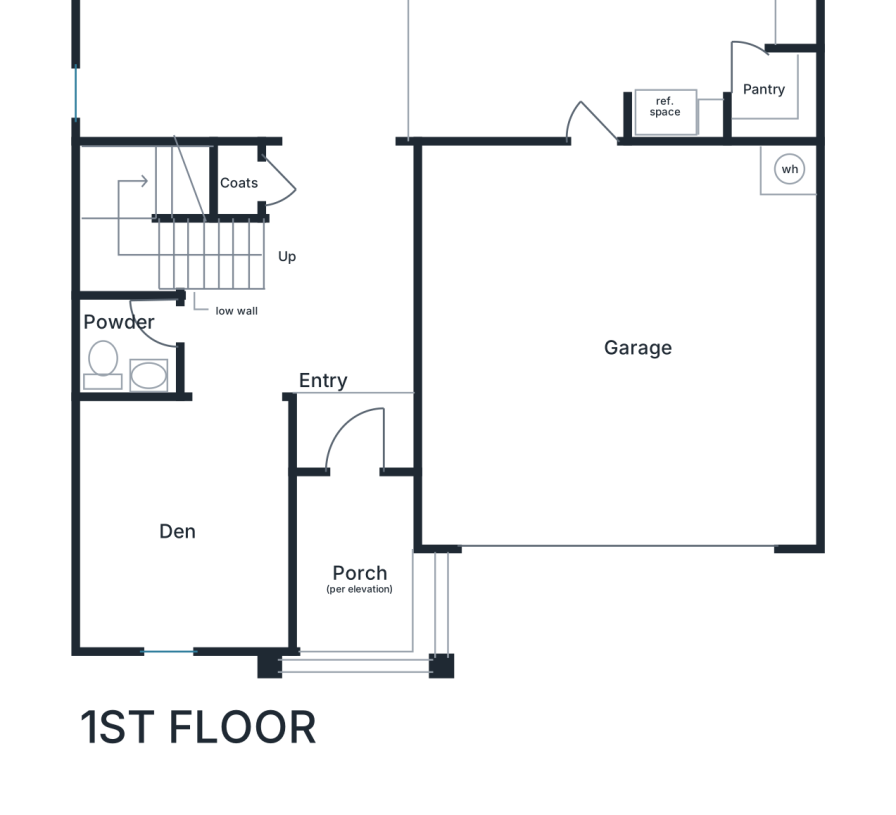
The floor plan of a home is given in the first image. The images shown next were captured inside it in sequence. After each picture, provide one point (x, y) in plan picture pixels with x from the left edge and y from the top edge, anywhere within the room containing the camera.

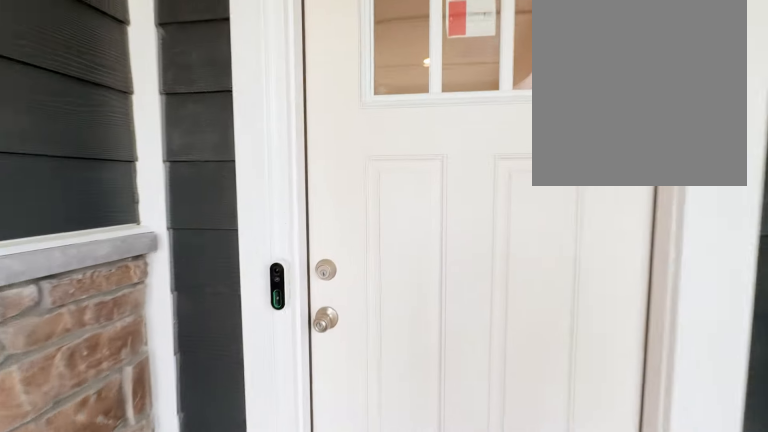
(355, 565)
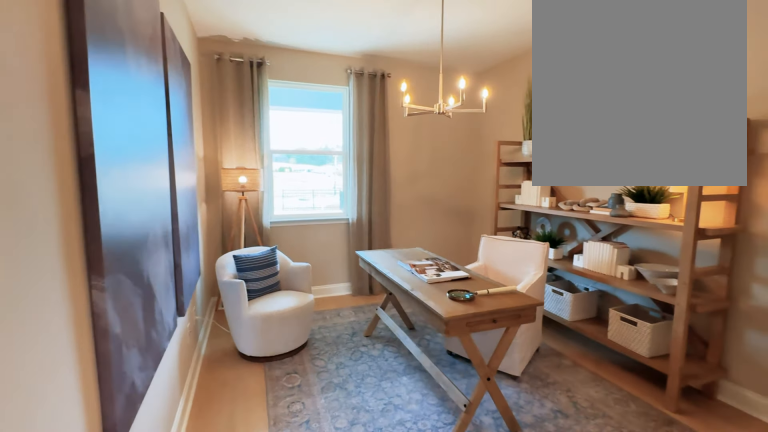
(184, 523)
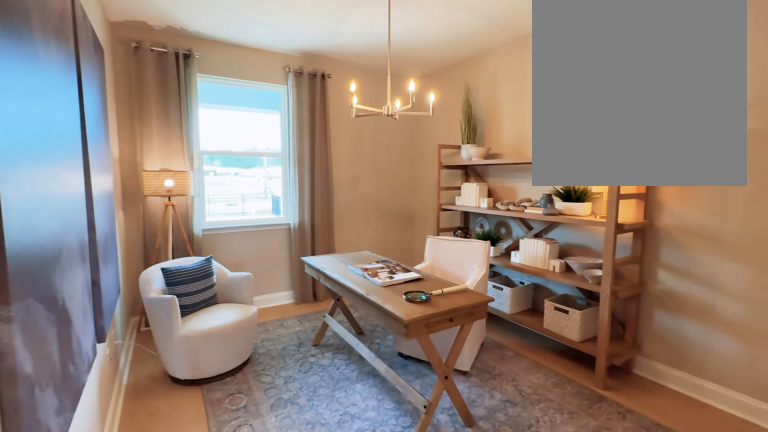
(184, 523)
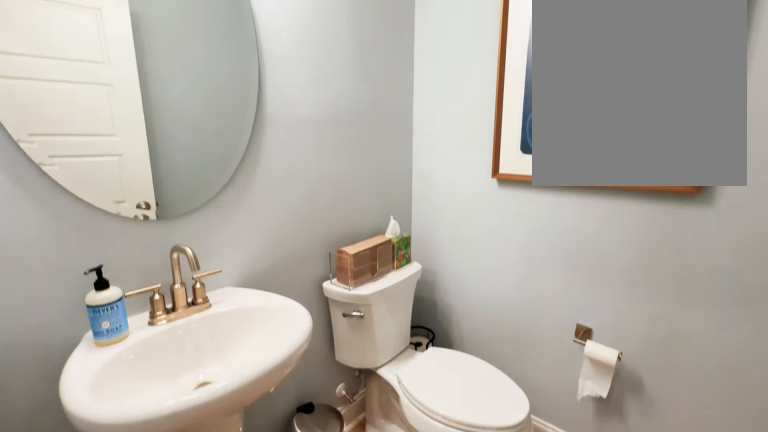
(129, 344)
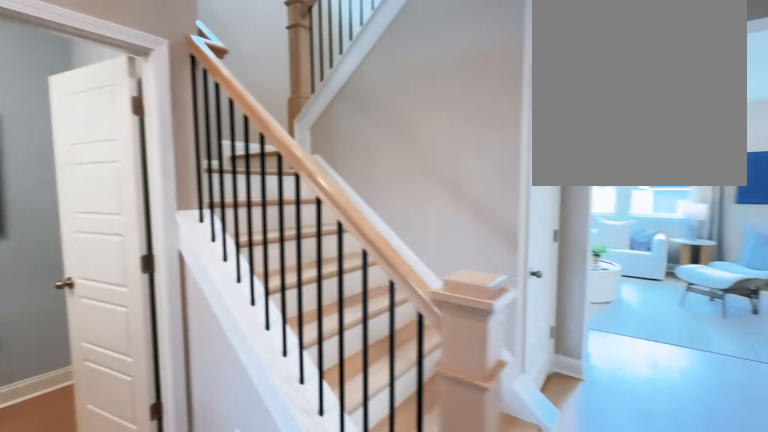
(298, 273)
